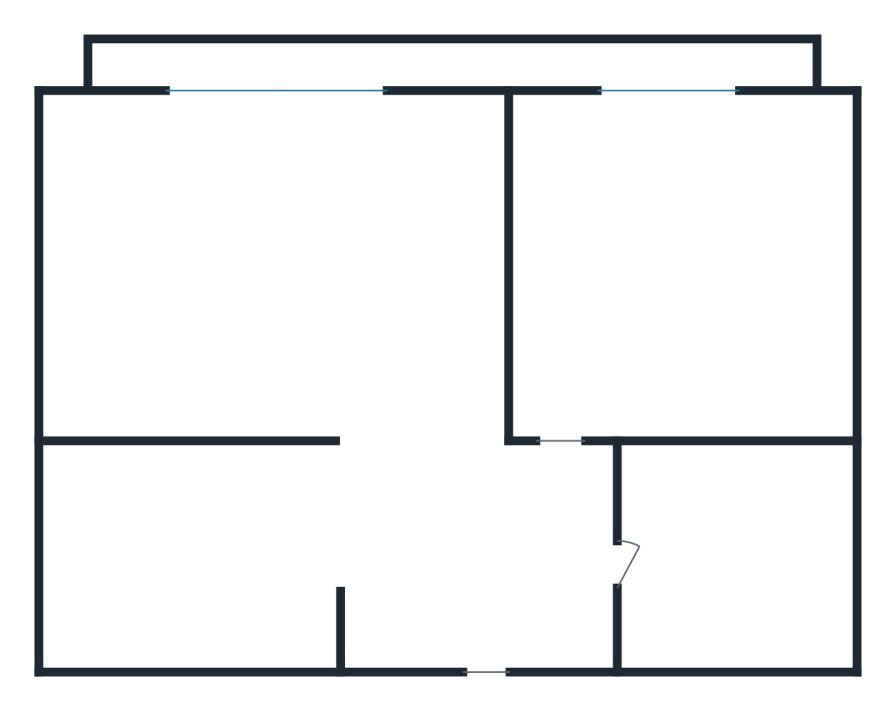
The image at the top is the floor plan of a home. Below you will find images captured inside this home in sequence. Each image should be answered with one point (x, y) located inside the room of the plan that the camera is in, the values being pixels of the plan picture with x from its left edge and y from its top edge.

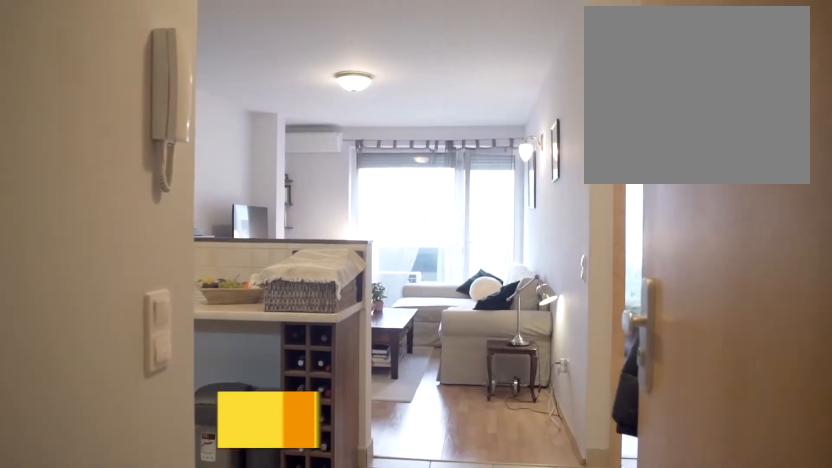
(453, 578)
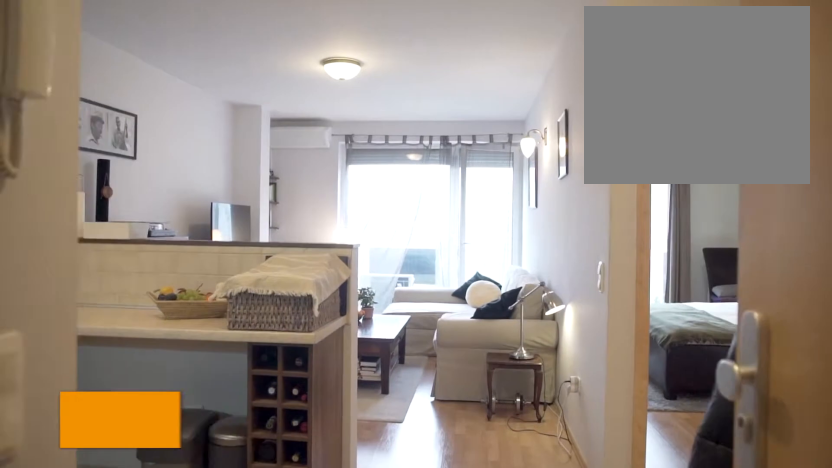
(446, 560)
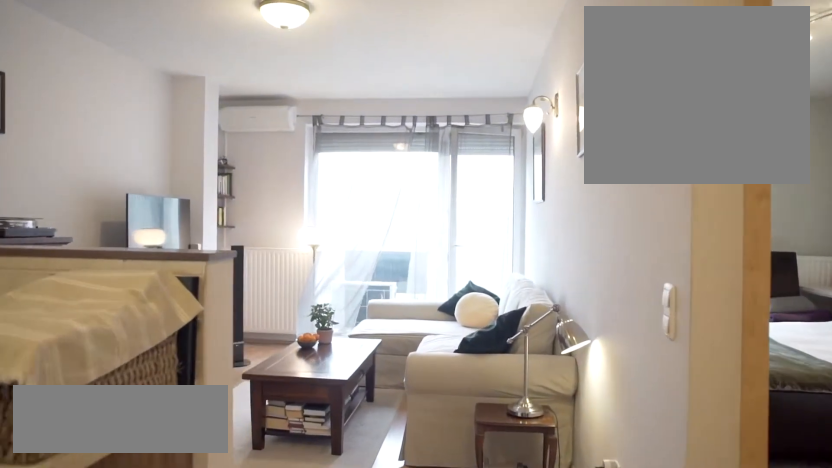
(433, 518)
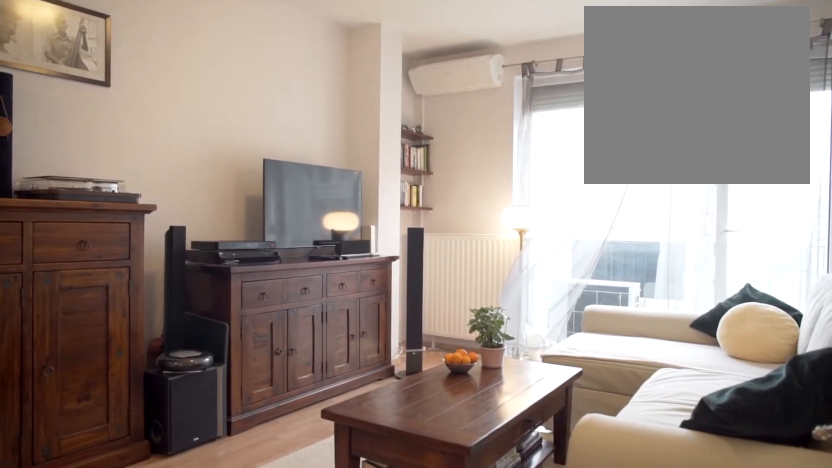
(401, 425)
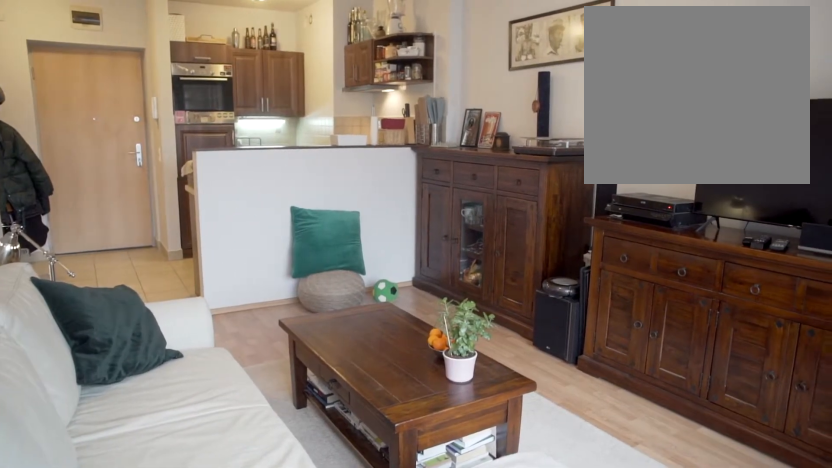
(445, 163)
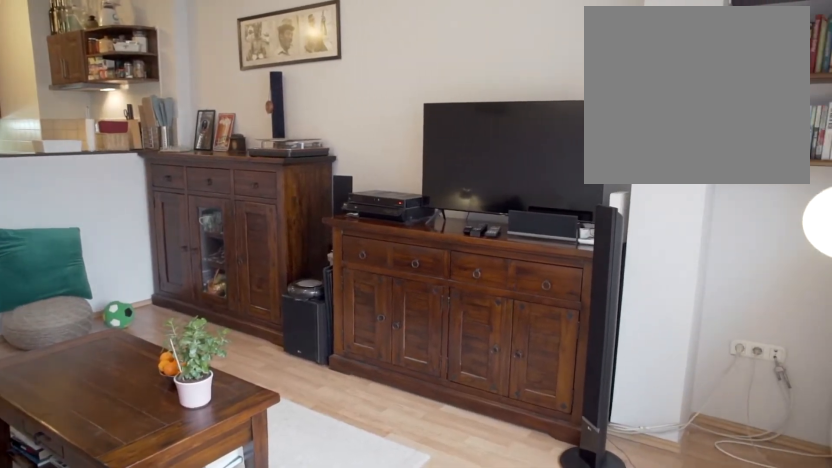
(445, 163)
